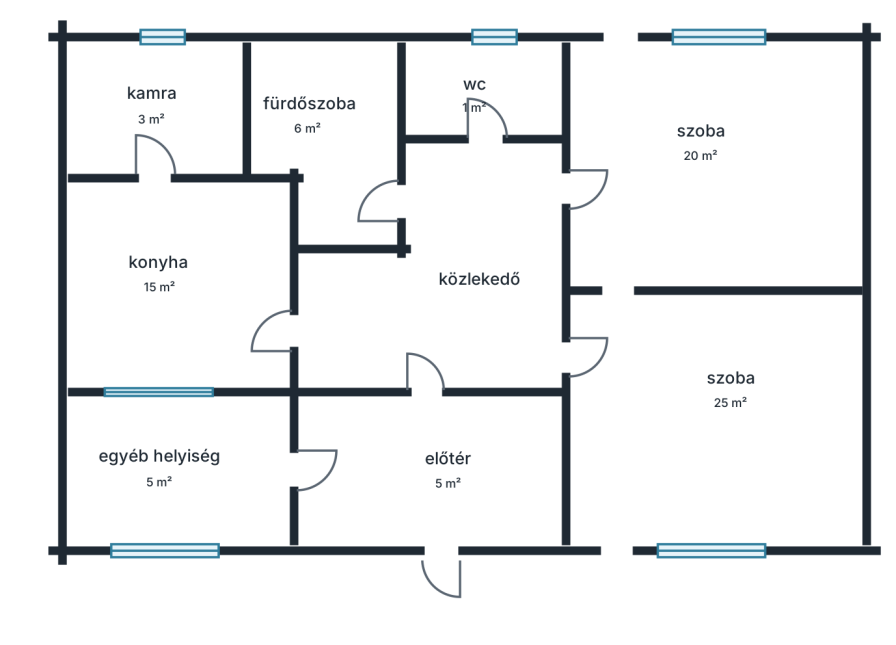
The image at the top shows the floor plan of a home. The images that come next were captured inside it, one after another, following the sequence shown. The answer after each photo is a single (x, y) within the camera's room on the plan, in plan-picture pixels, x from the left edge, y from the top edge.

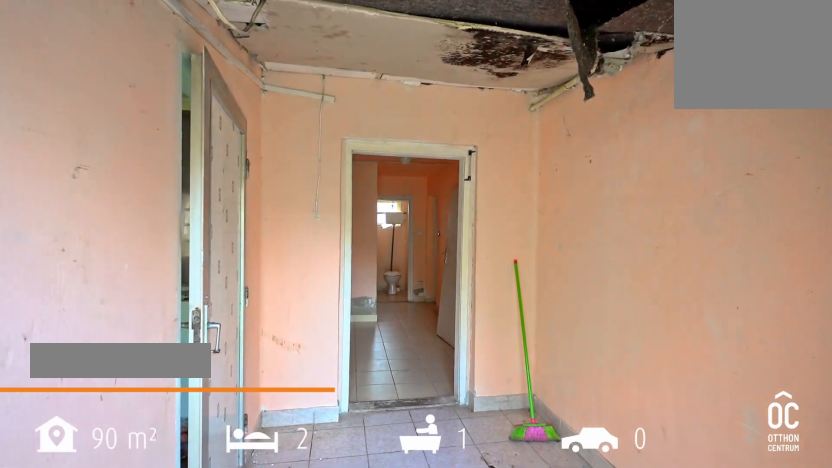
(452, 463)
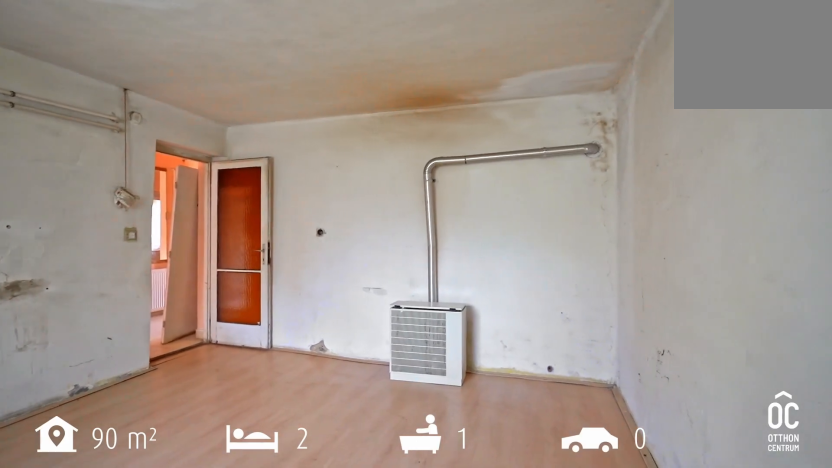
(712, 161)
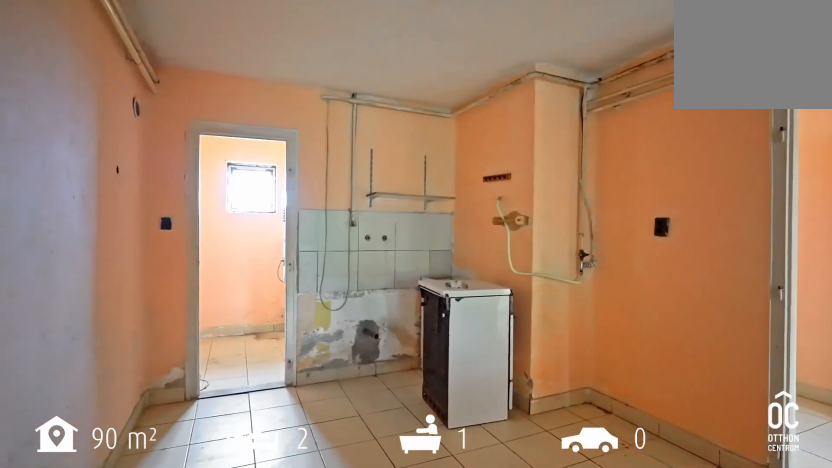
(184, 297)
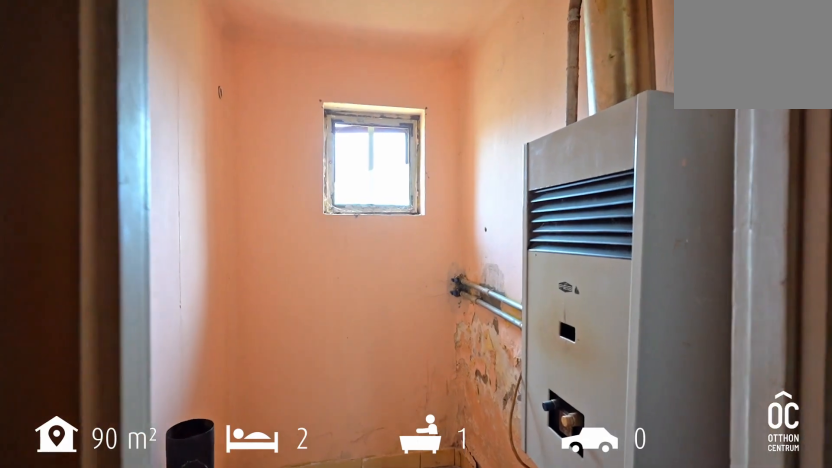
(165, 115)
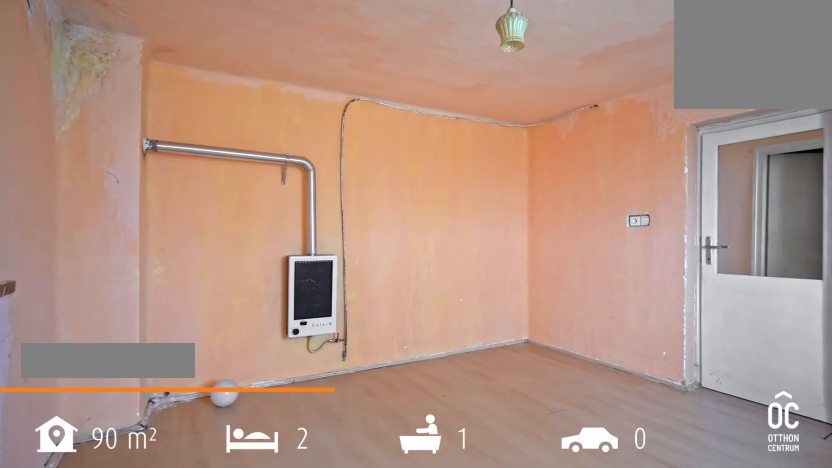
(735, 414)
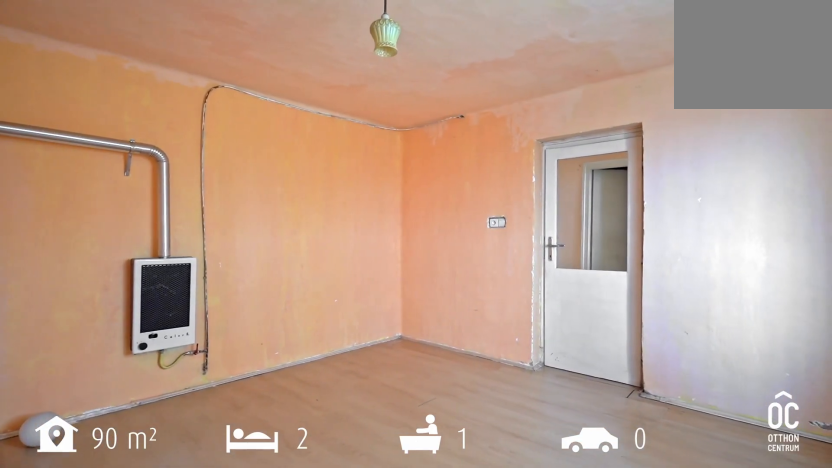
(735, 414)
